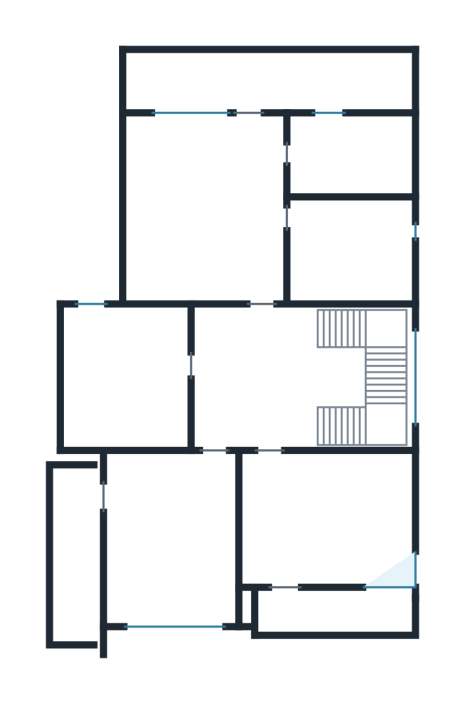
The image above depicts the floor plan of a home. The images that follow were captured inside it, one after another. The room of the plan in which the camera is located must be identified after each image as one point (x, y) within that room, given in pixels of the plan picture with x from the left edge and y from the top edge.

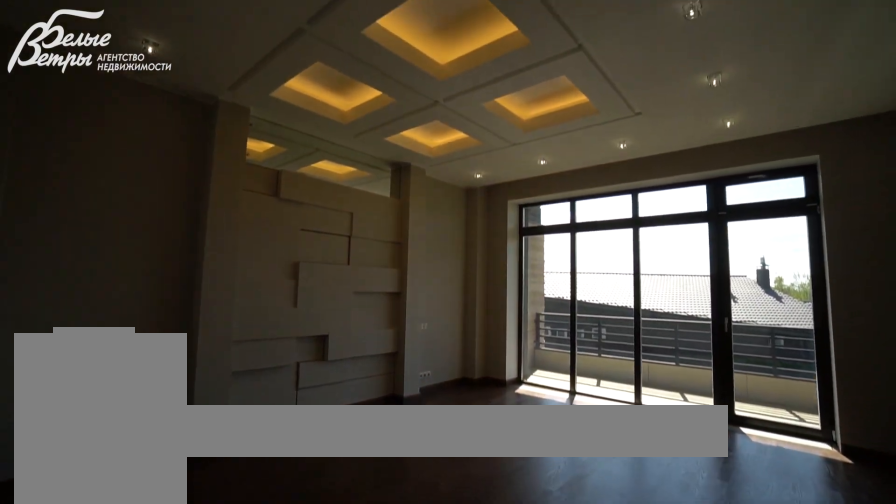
(201, 207)
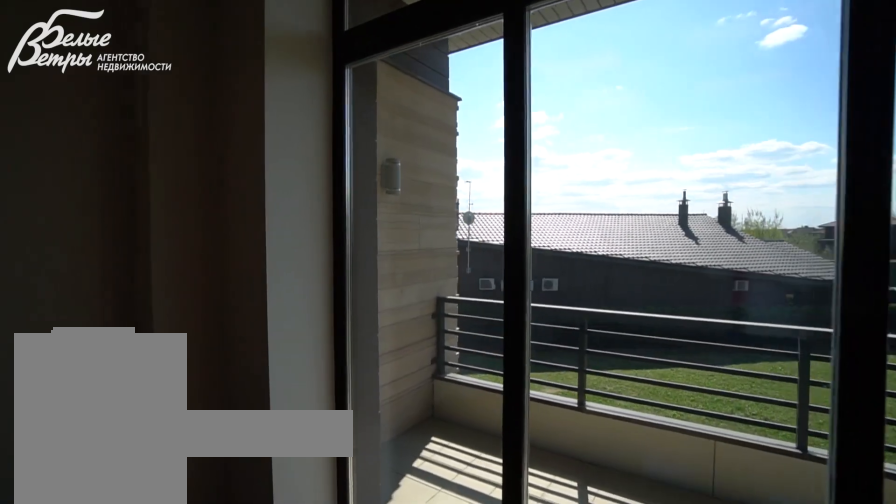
(203, 208)
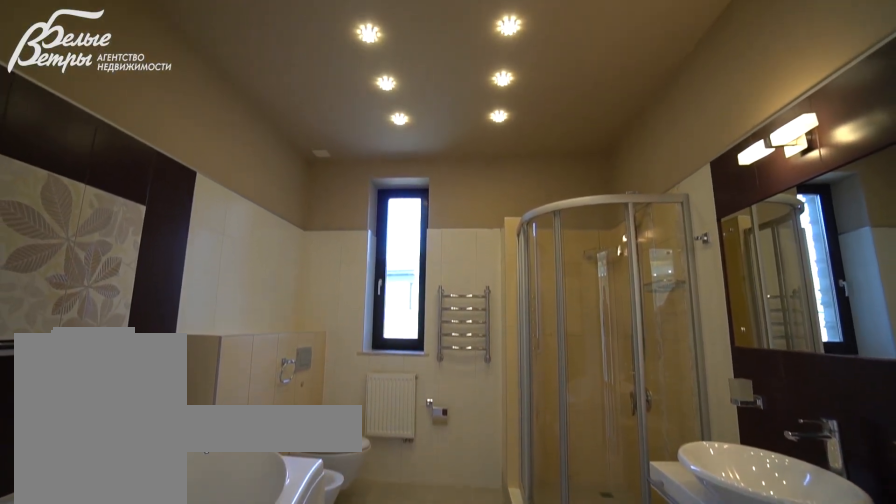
(348, 246)
